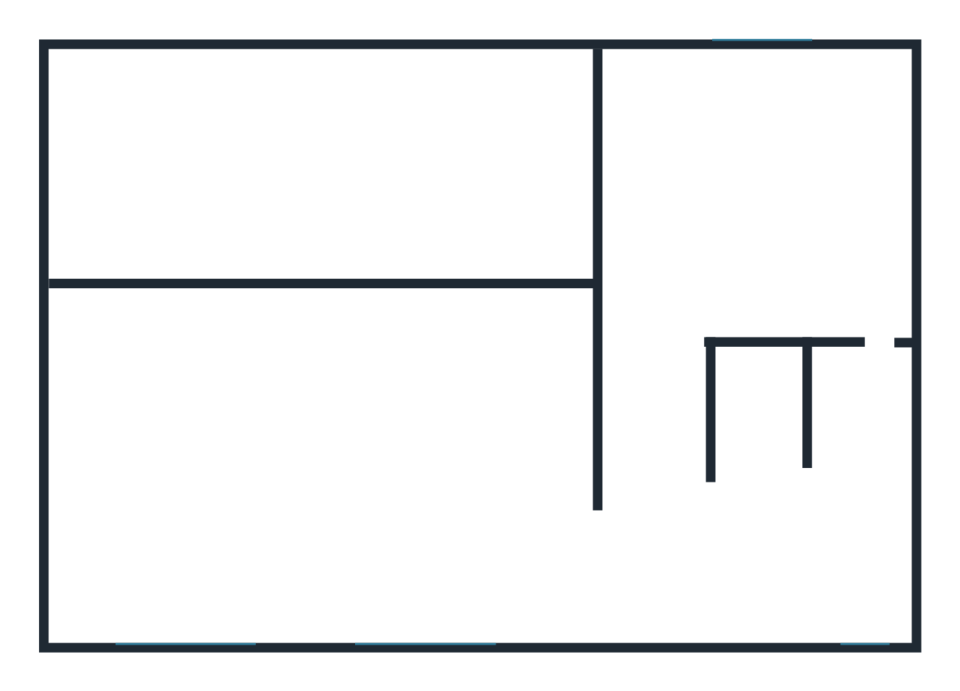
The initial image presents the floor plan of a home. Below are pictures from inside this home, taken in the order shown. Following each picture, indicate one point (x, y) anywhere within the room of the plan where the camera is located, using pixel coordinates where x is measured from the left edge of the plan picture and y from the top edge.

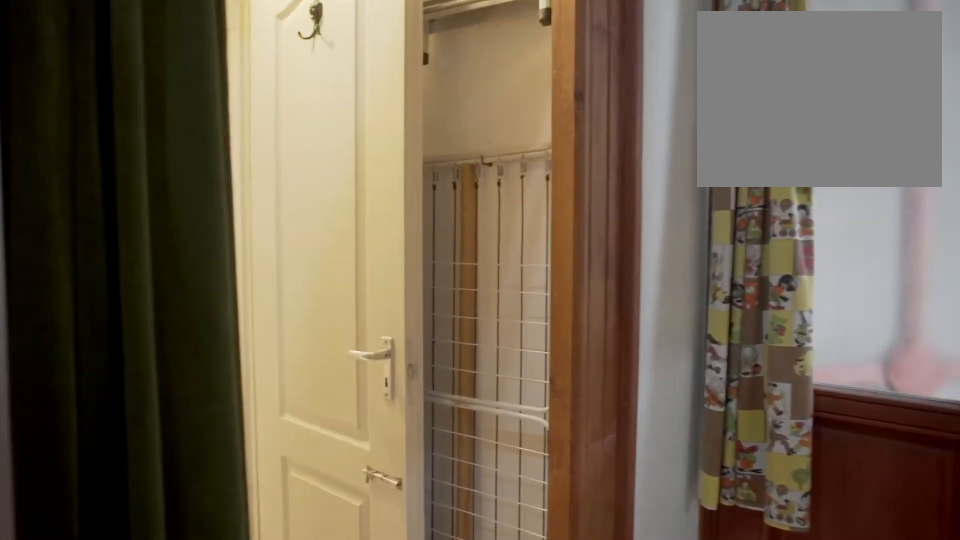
(682, 233)
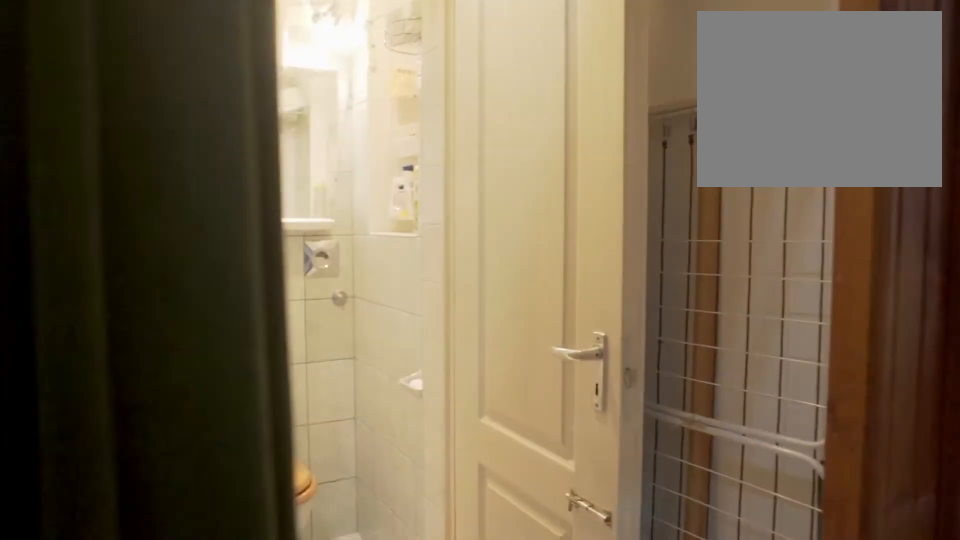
(686, 249)
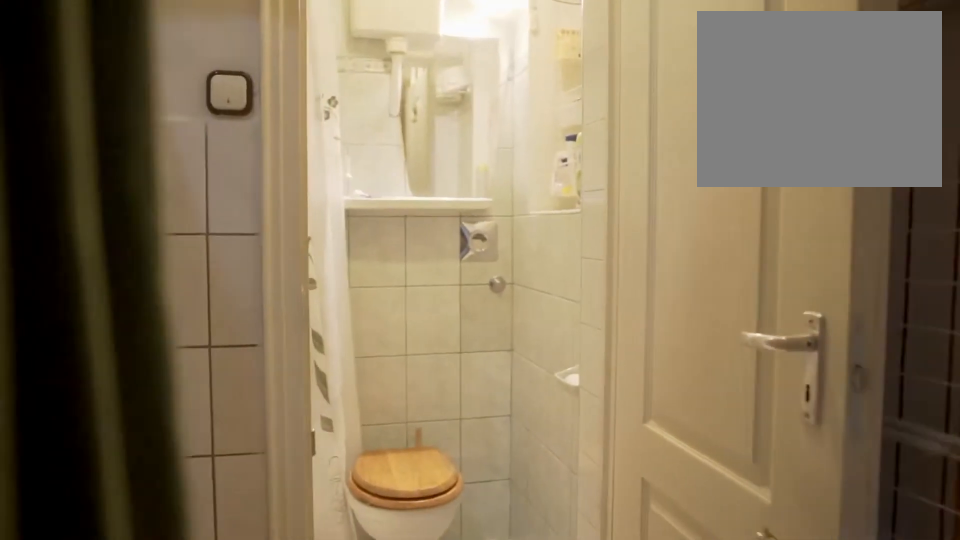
(690, 265)
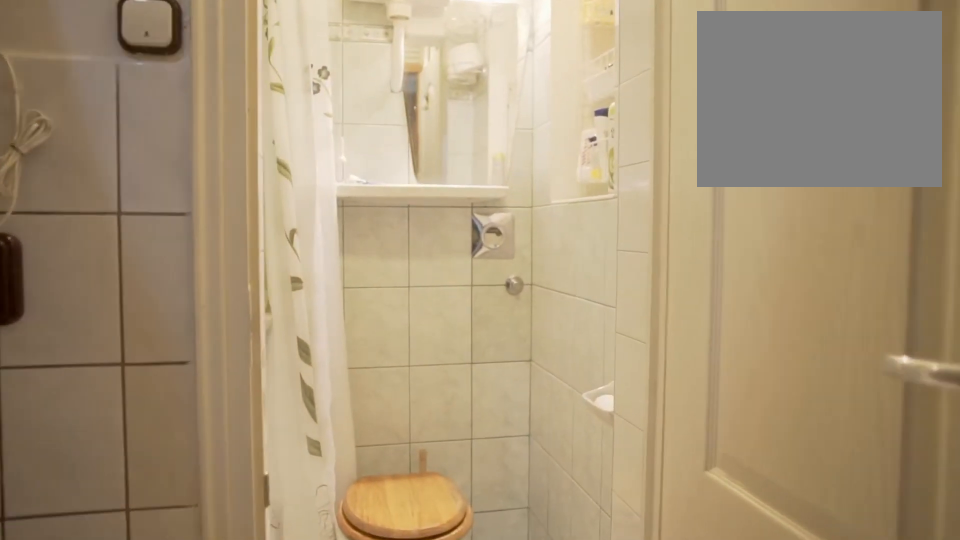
(697, 284)
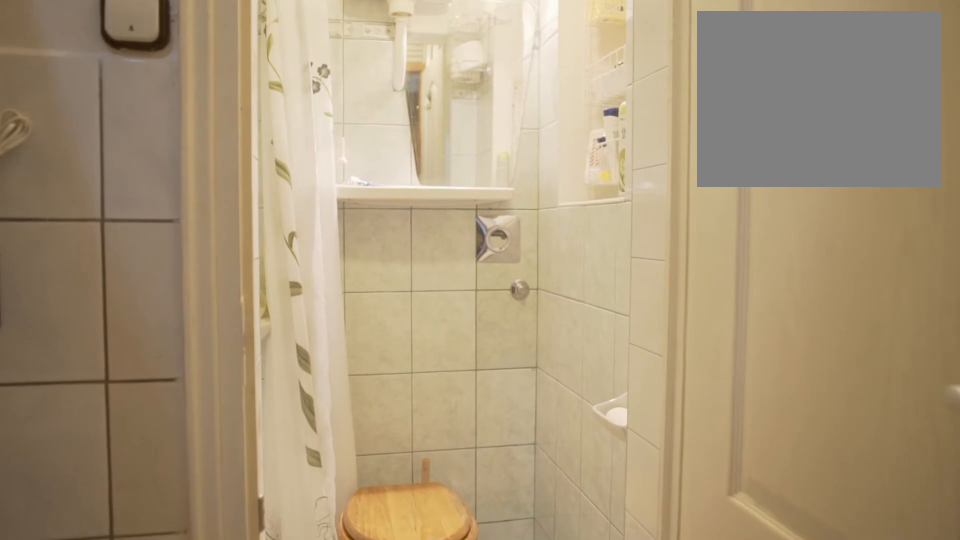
(702, 301)
